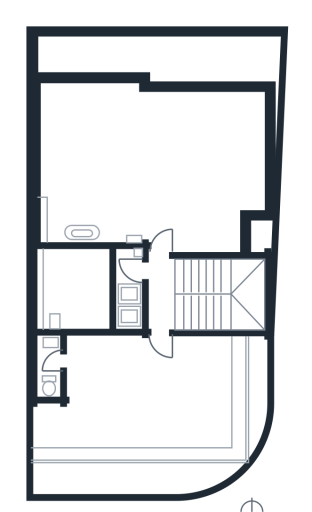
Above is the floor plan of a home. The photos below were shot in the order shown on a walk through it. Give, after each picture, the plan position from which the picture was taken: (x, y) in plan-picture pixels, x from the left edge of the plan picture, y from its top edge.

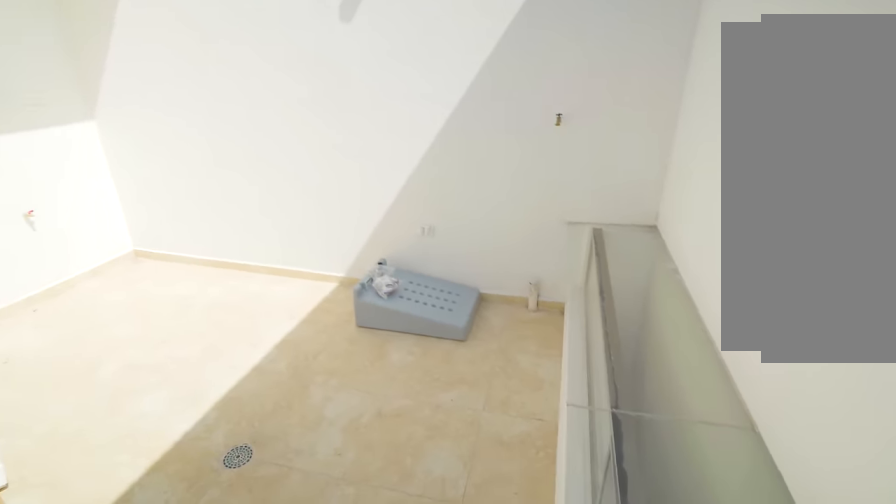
(59, 268)
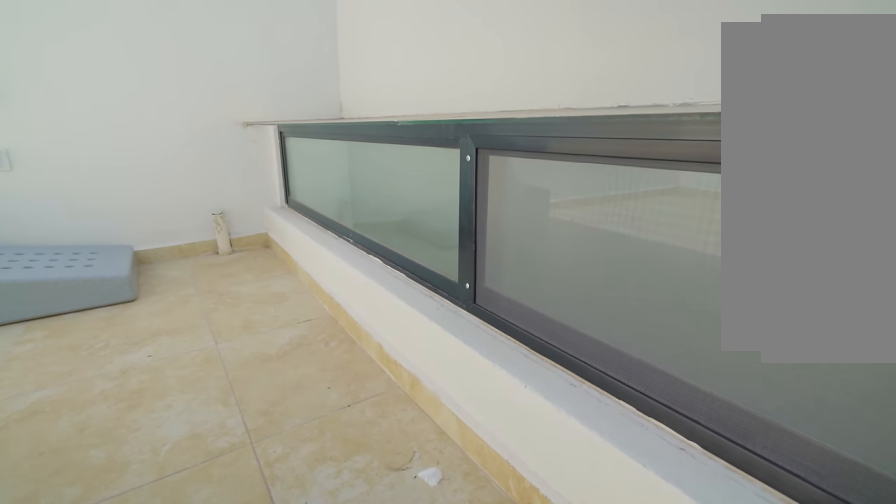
(59, 268)
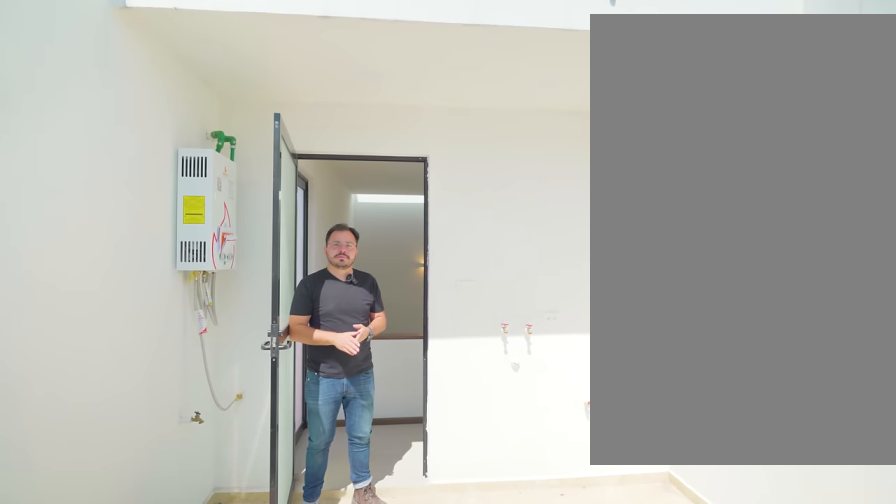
(58, 268)
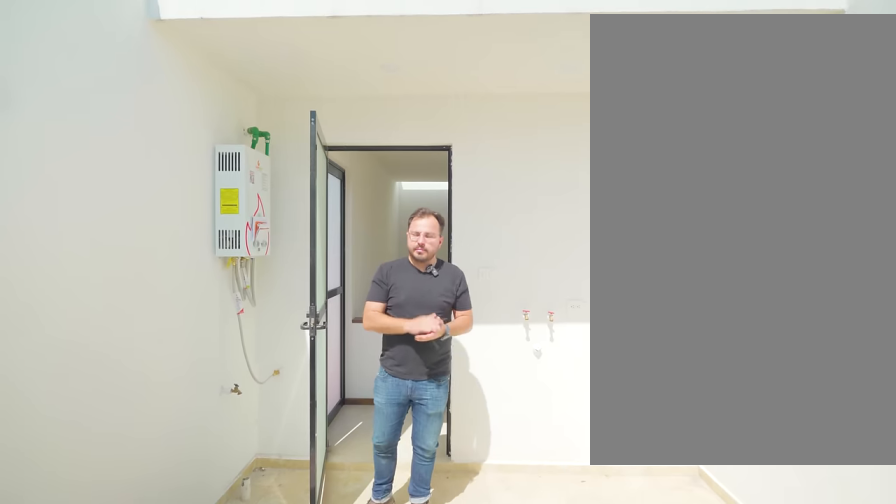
(58, 274)
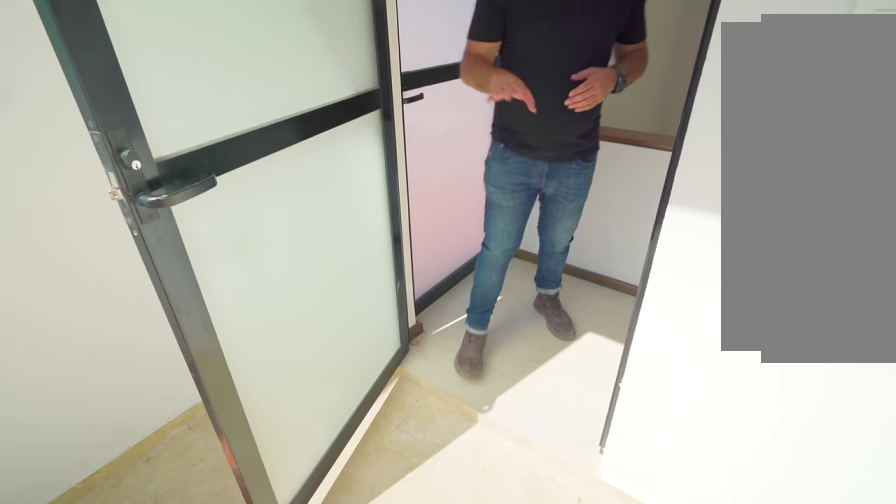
(88, 277)
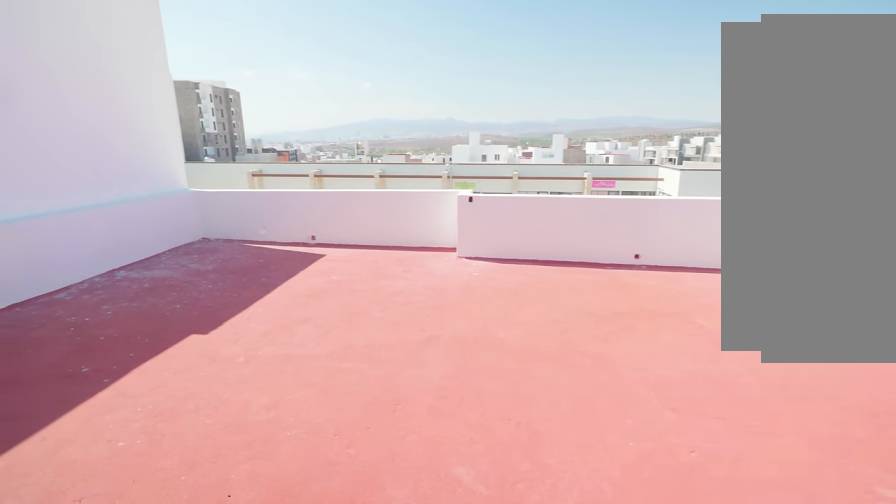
(160, 255)
